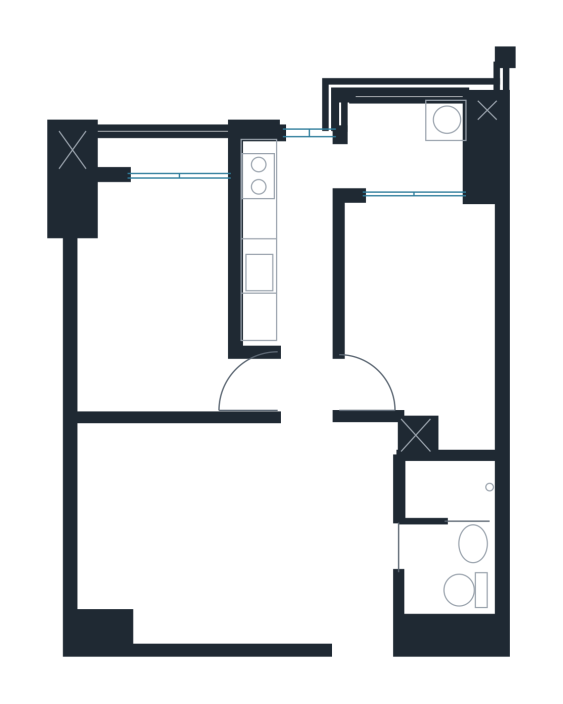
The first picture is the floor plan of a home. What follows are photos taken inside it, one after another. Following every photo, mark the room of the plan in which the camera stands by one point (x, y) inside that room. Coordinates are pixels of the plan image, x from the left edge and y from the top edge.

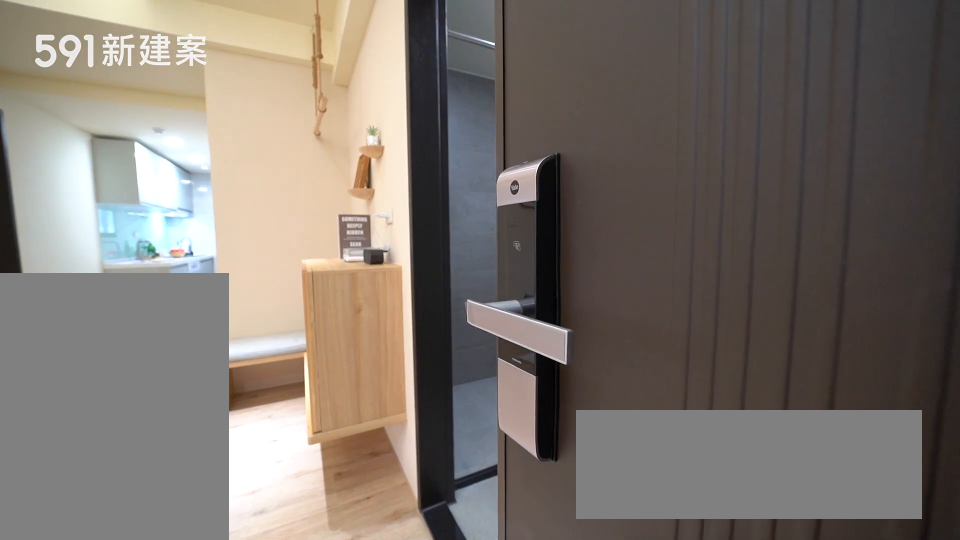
(363, 610)
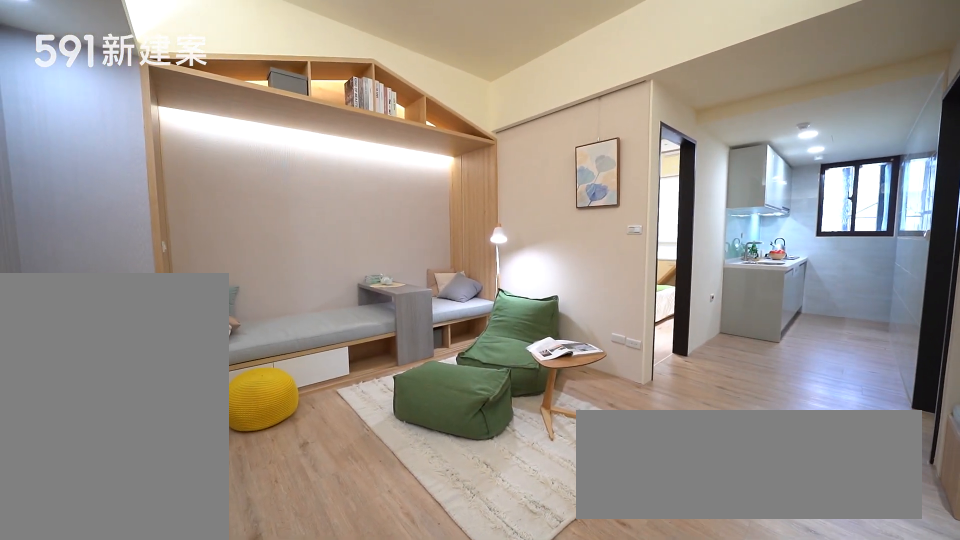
(200, 533)
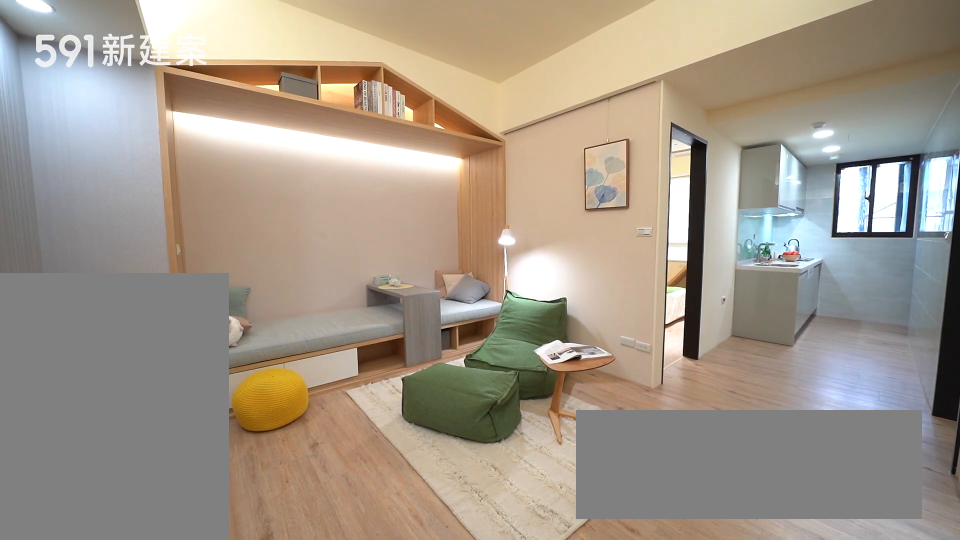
(200, 533)
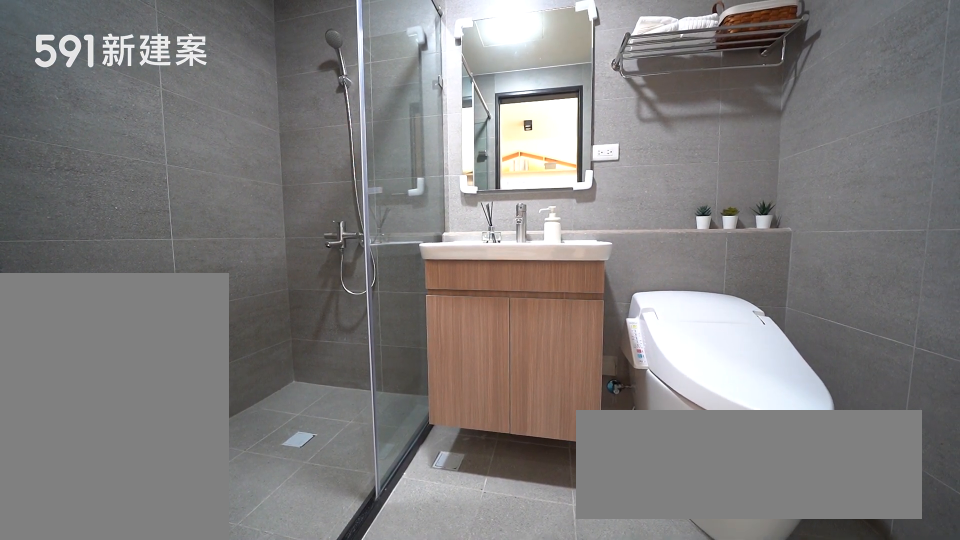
(450, 537)
